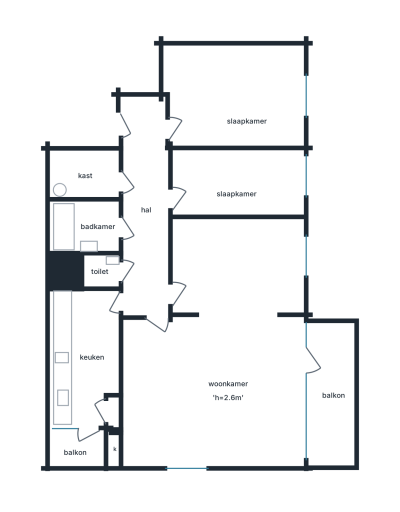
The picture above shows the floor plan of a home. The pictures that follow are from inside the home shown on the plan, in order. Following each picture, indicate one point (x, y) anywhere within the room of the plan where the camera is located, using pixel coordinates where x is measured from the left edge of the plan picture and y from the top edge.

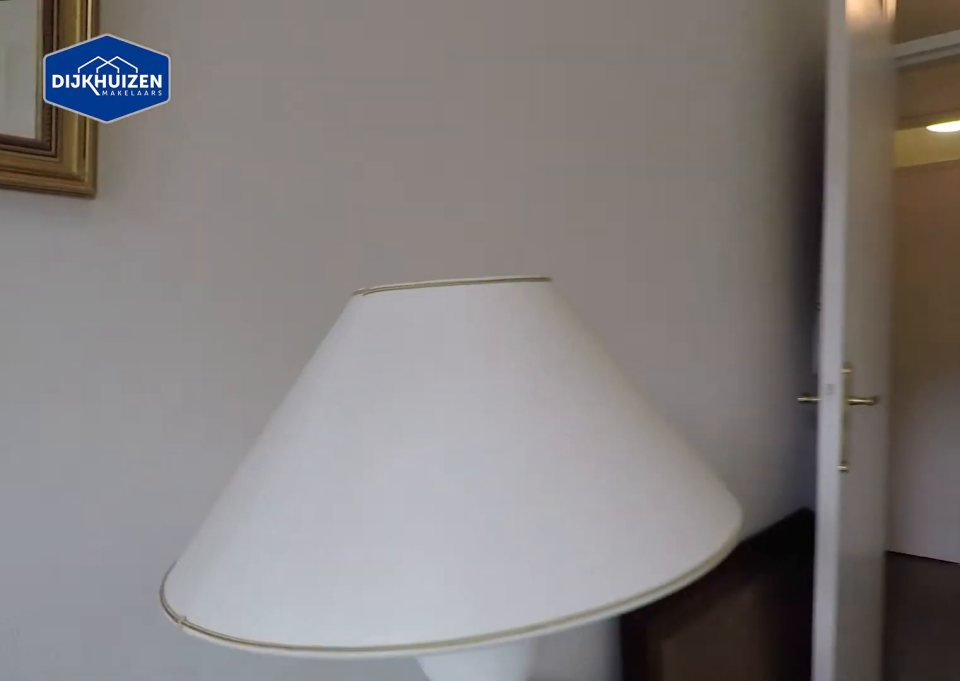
(237, 184)
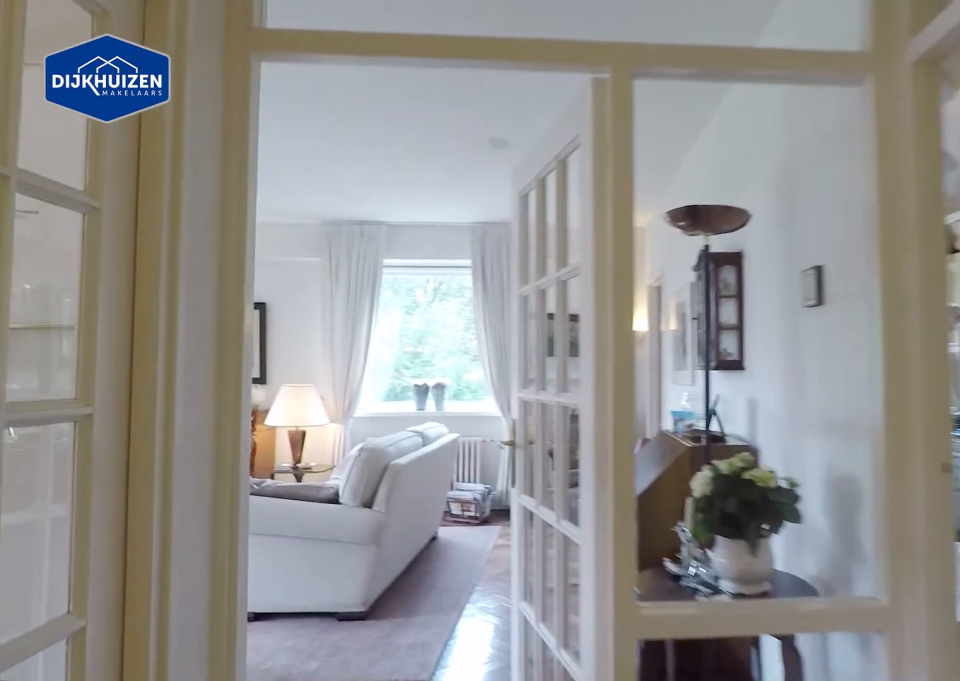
(146, 210)
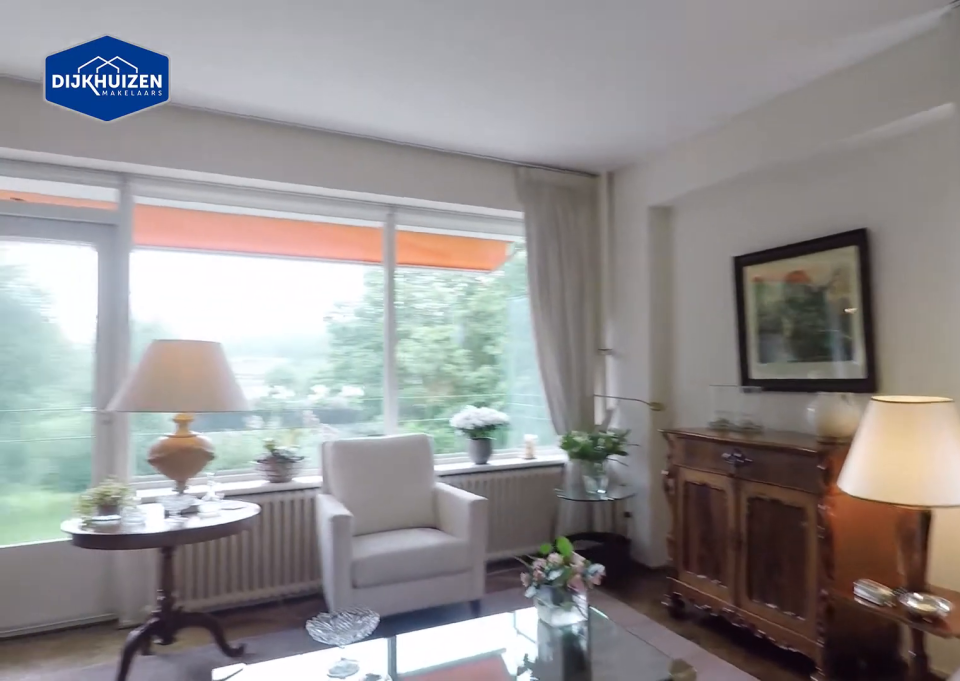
(219, 351)
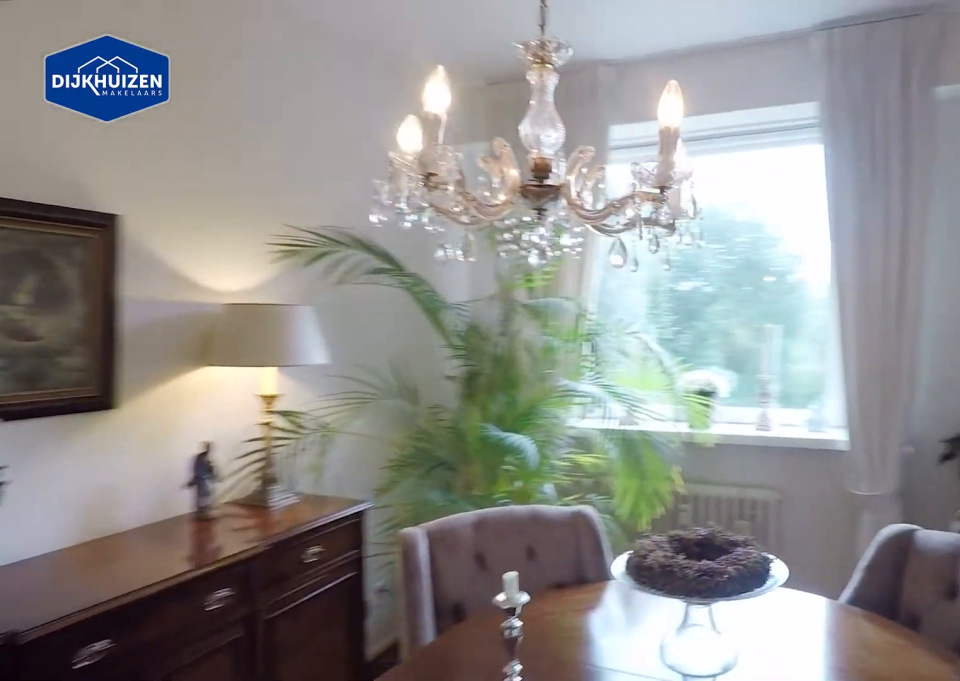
(219, 351)
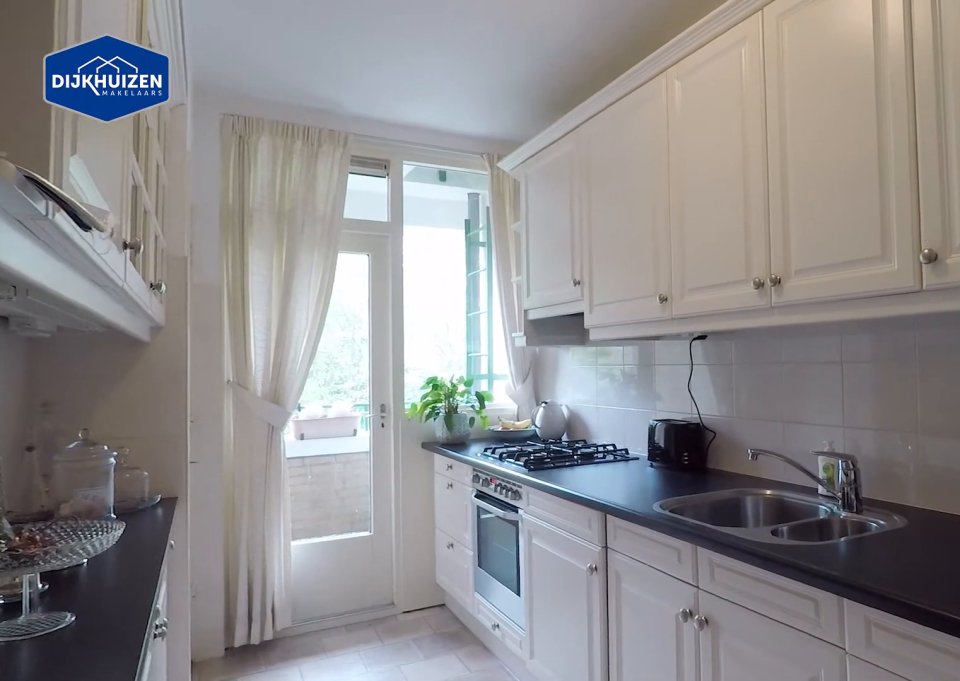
(80, 356)
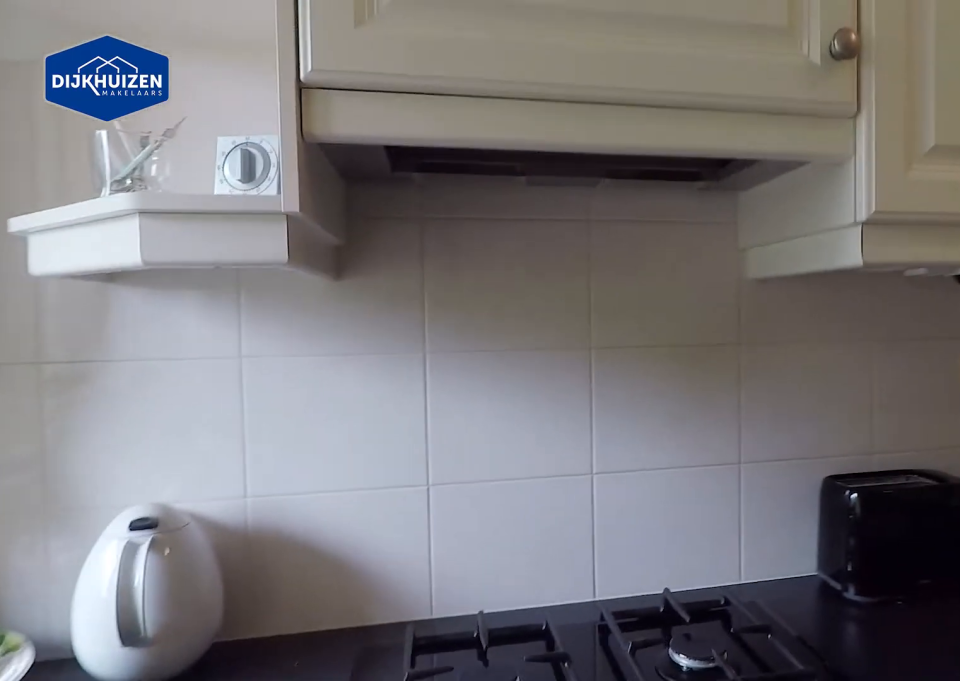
(80, 356)
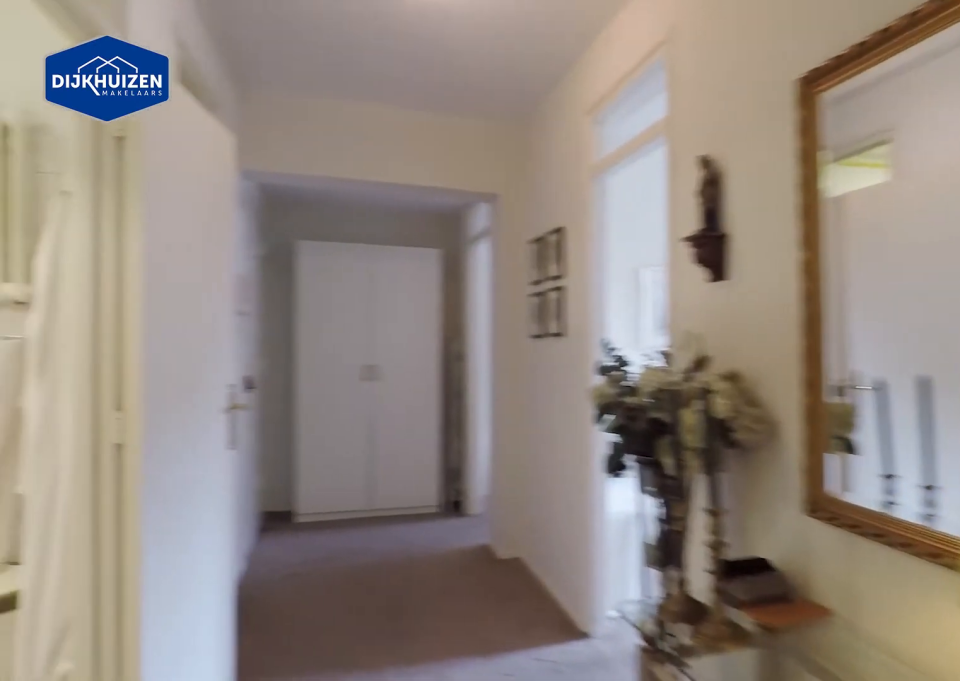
(146, 210)
